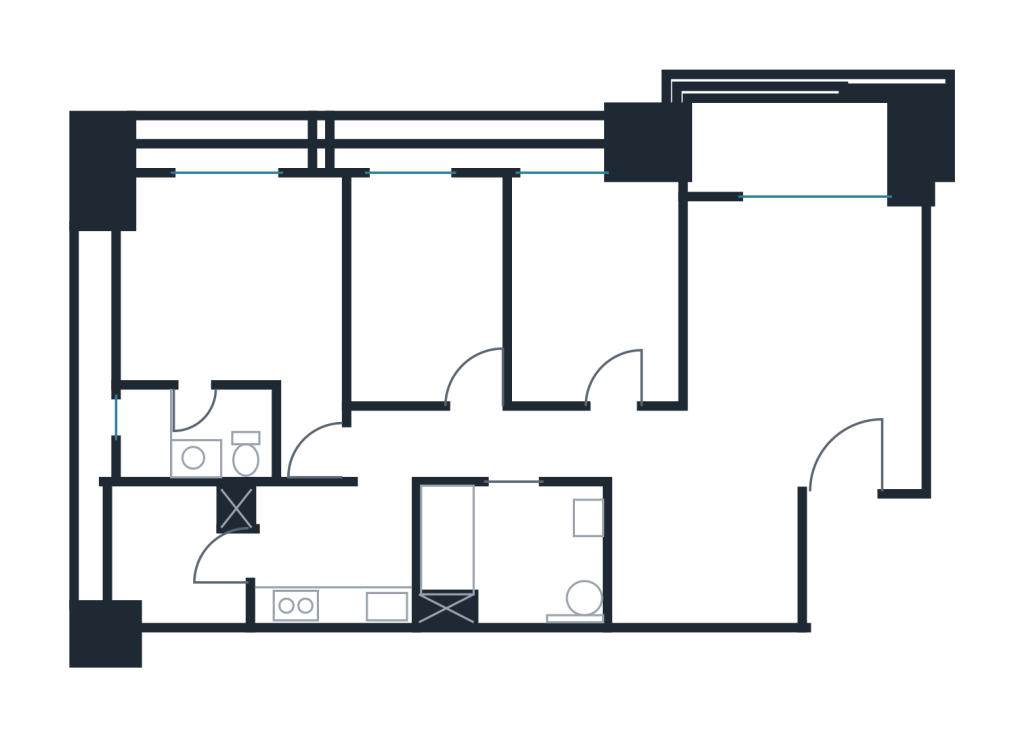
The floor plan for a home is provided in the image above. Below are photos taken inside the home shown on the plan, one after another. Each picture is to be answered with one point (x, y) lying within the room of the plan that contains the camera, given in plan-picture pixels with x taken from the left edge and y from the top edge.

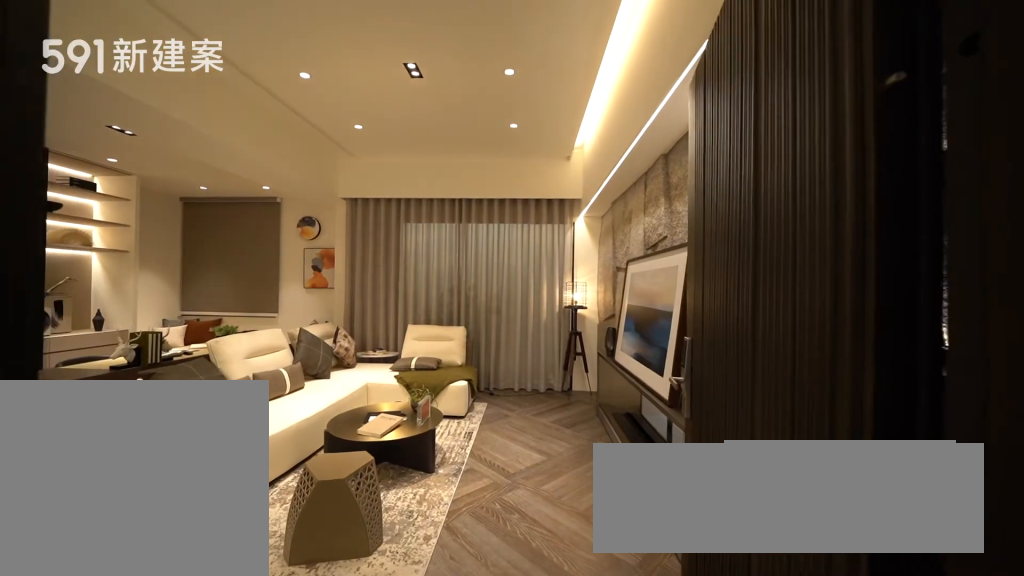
(846, 450)
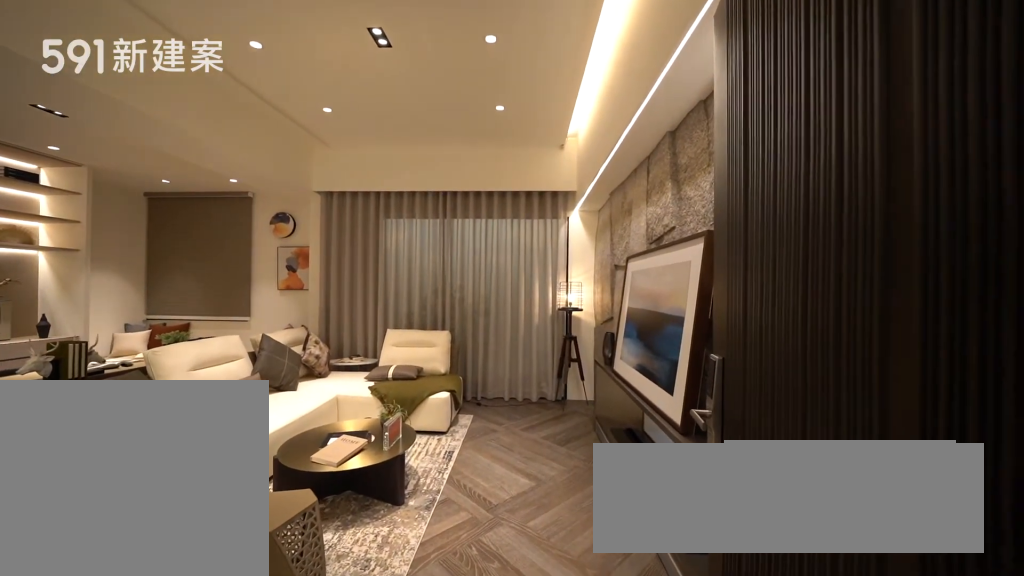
(846, 450)
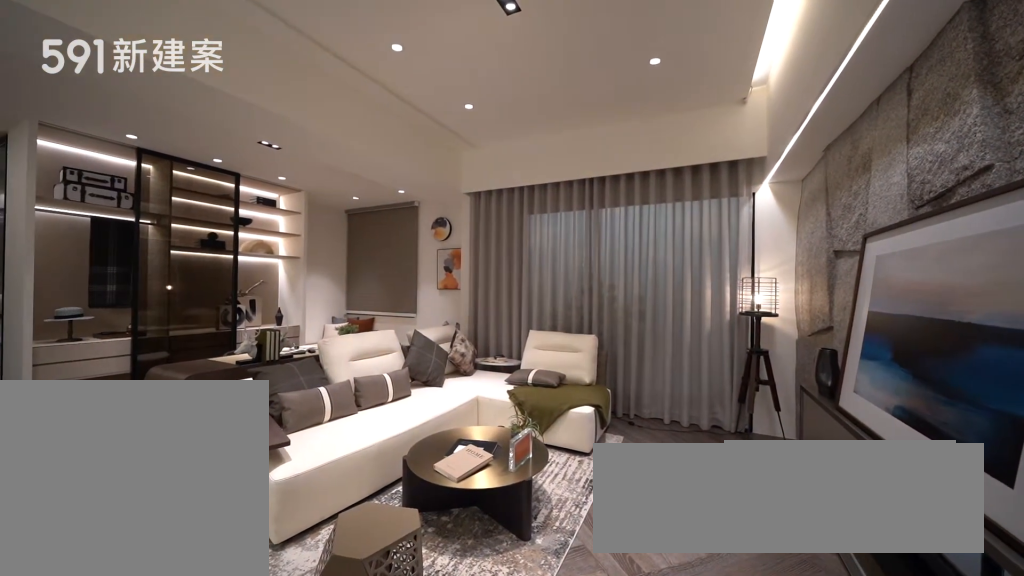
(801, 304)
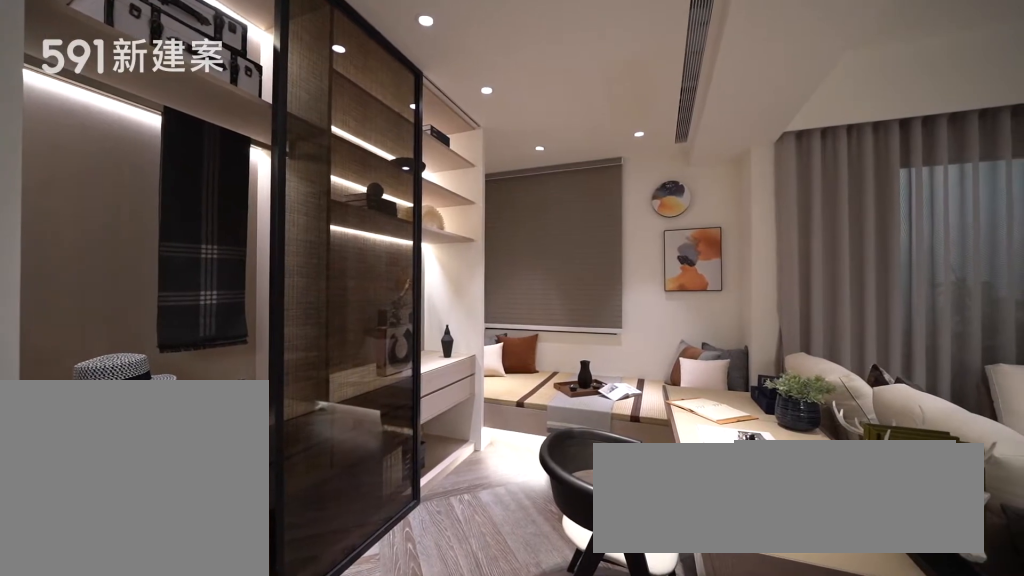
(595, 283)
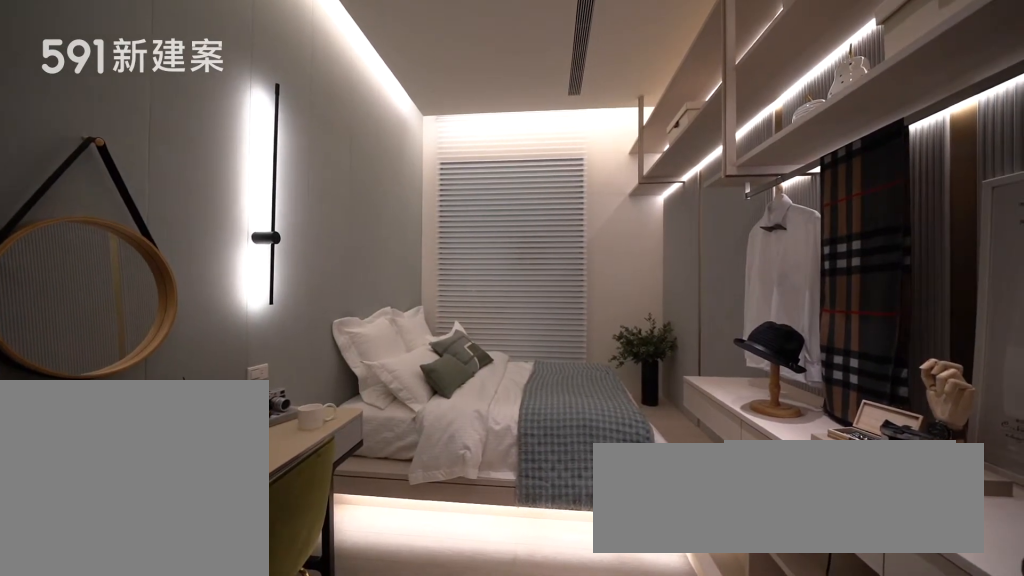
(427, 285)
